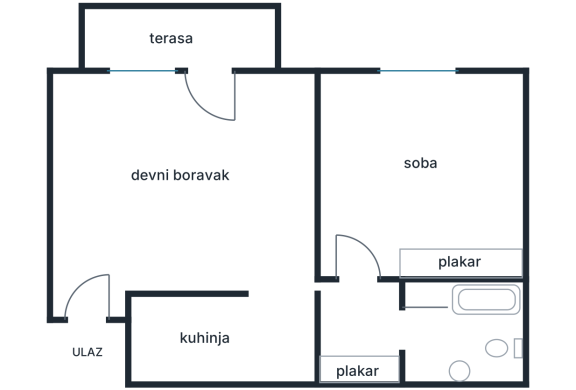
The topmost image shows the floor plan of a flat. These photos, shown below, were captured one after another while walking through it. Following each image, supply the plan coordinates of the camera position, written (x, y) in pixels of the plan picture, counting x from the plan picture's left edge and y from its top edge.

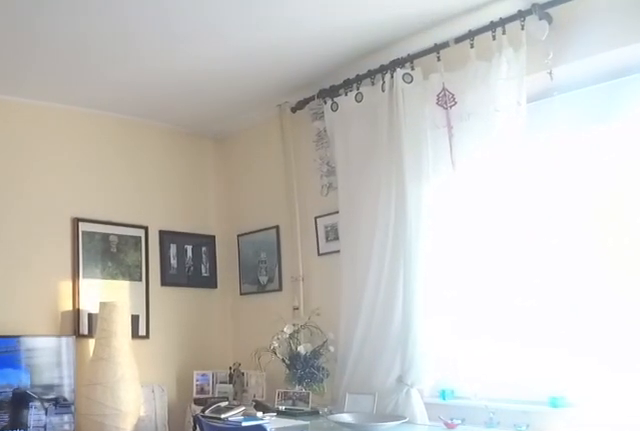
(228, 218)
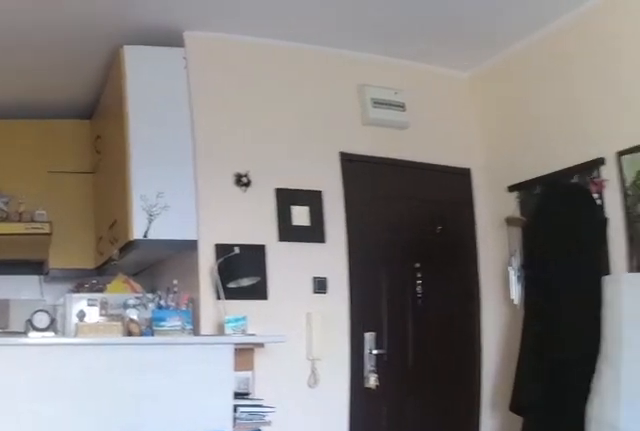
(201, 109)
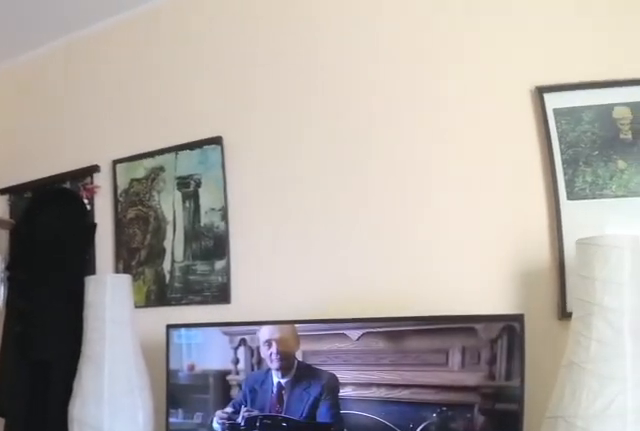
(169, 161)
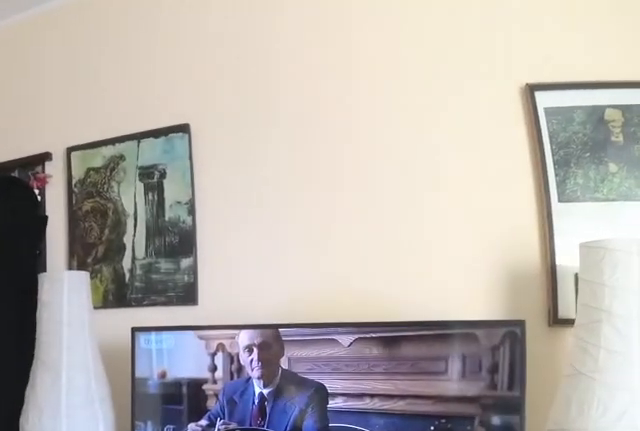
(155, 181)
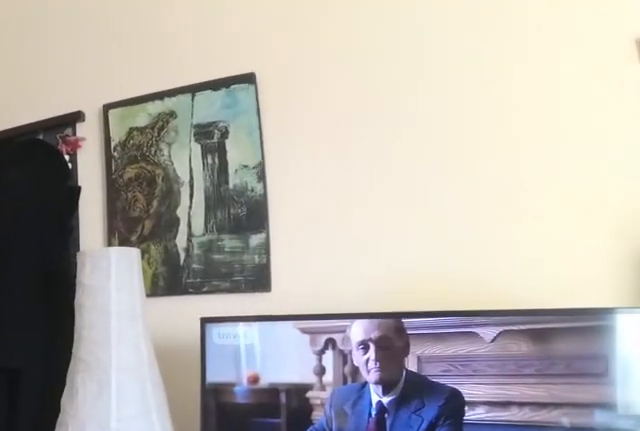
(127, 223)
